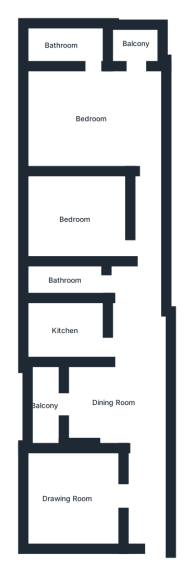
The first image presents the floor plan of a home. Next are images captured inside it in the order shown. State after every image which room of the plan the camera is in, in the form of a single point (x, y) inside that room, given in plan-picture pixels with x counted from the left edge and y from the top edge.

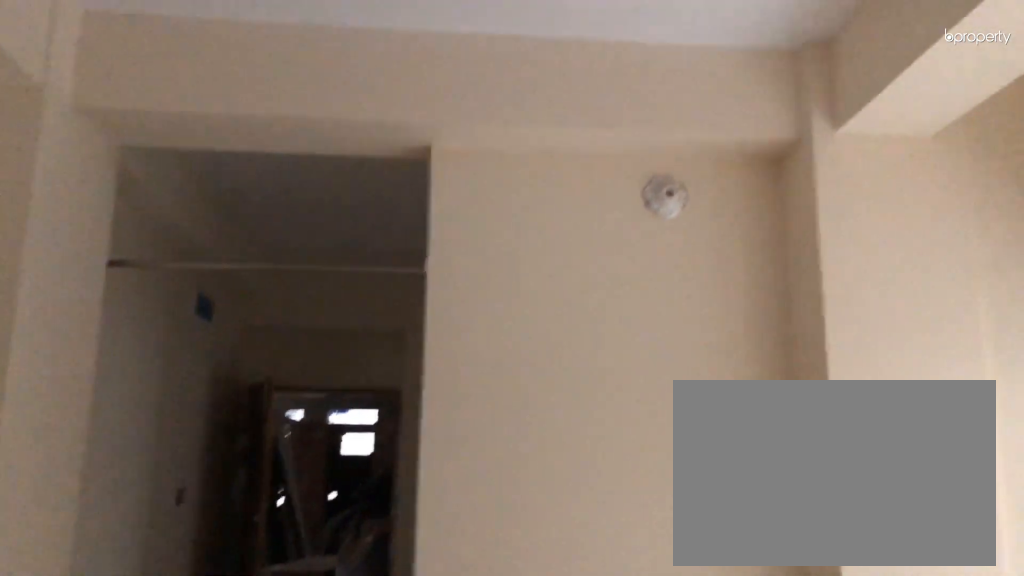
(113, 403)
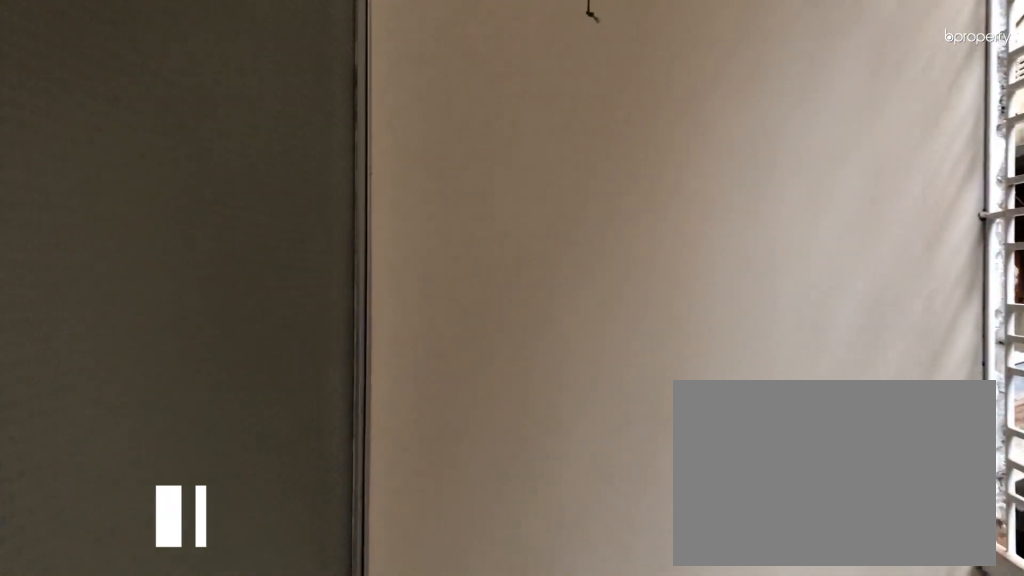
(43, 407)
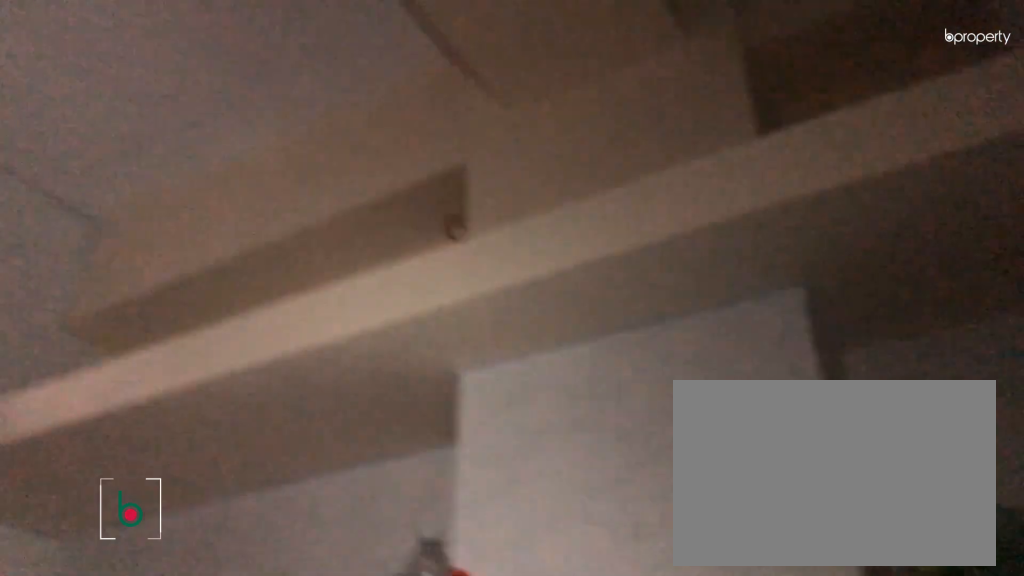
(63, 332)
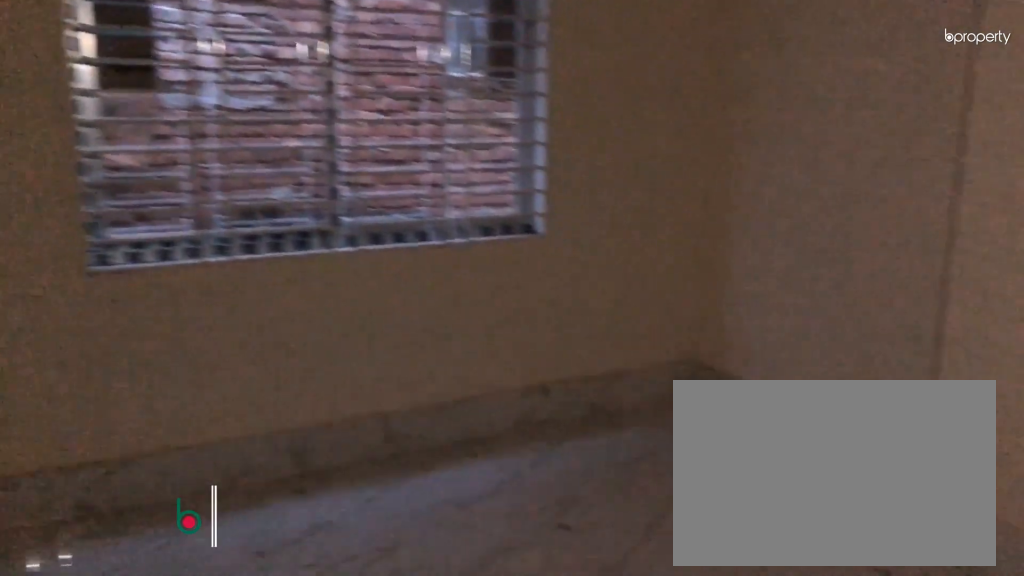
(76, 216)
